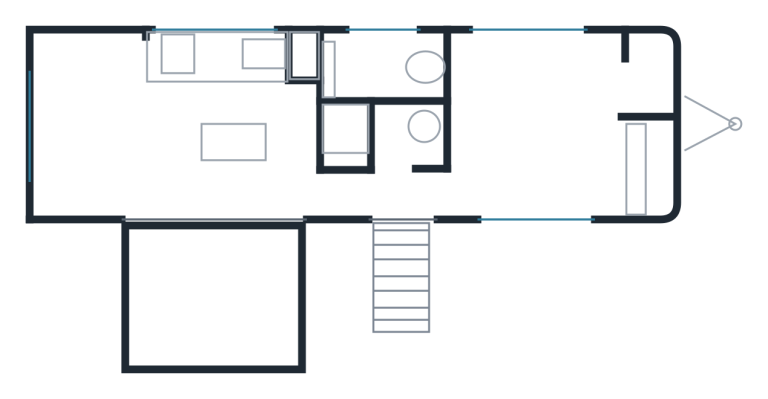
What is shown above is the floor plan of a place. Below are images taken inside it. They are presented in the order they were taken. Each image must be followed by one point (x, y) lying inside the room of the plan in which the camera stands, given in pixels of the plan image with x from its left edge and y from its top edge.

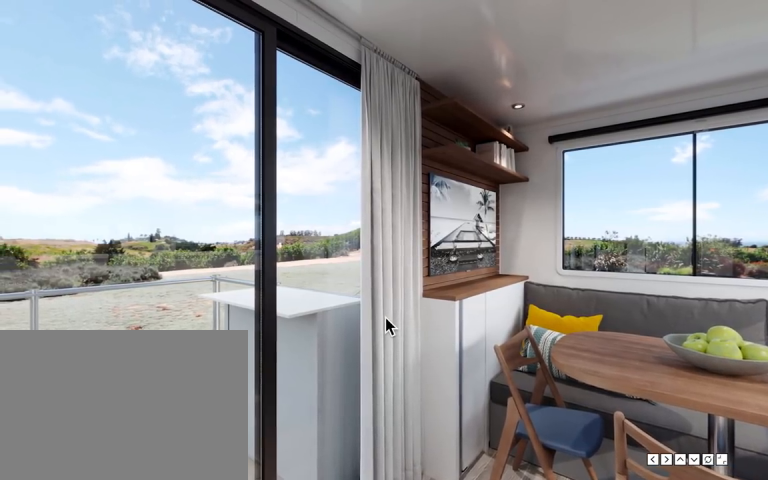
(232, 132)
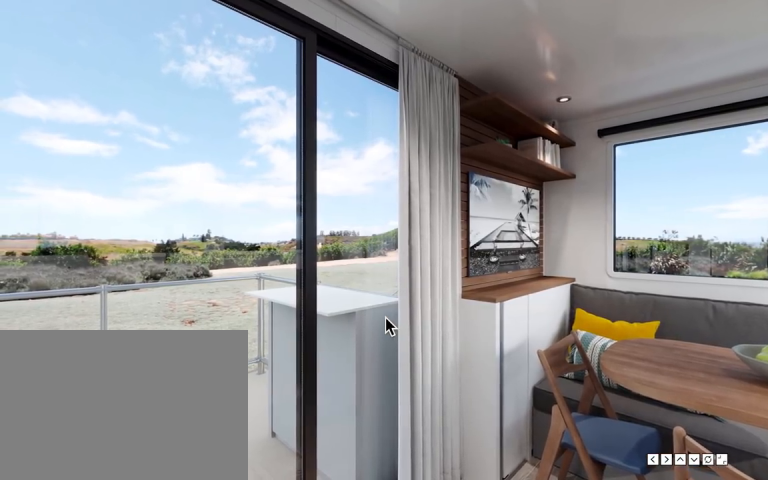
(232, 132)
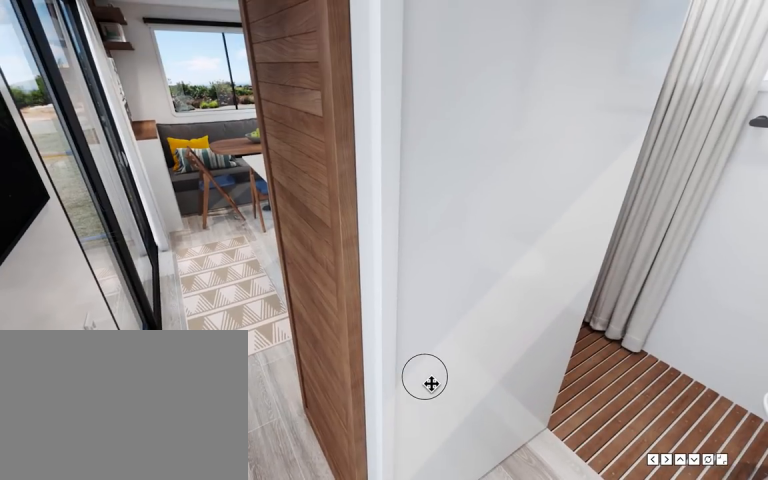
(386, 195)
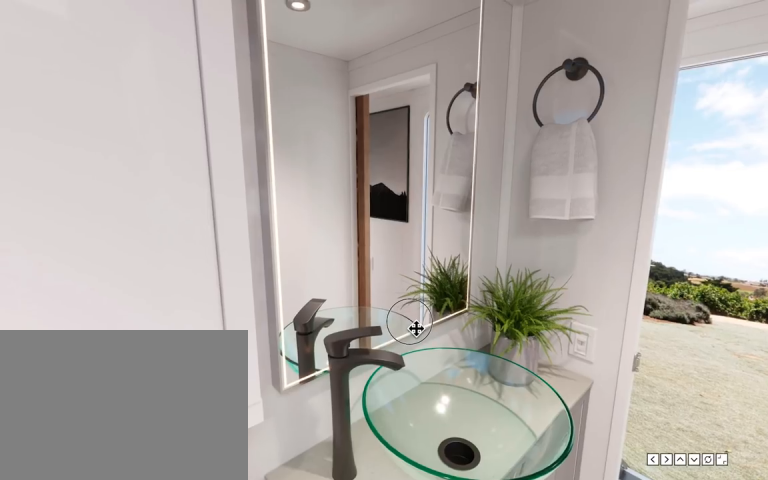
(386, 133)
